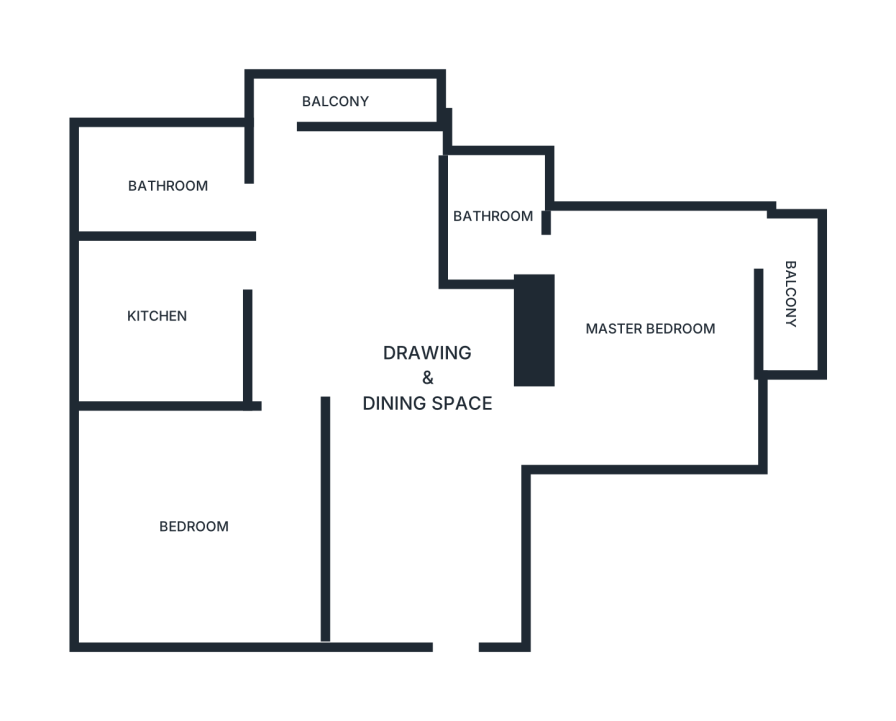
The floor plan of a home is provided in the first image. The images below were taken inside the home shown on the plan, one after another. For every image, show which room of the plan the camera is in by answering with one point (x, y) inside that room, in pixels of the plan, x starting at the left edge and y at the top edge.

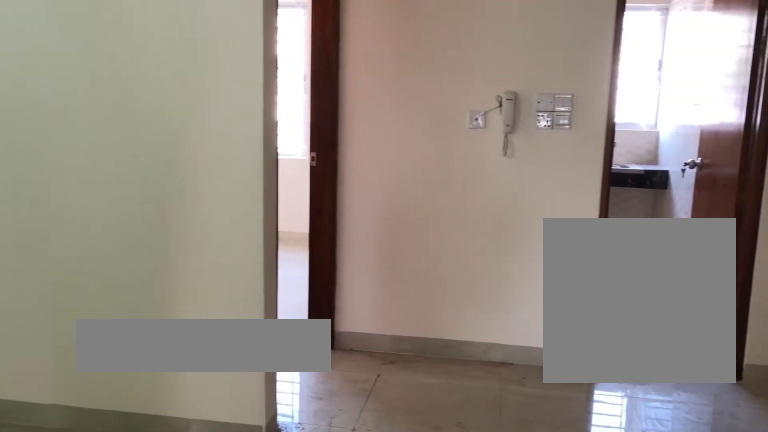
(436, 475)
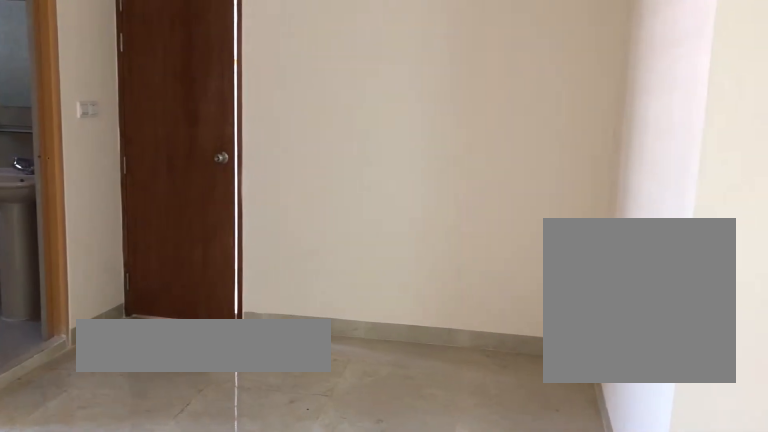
(435, 476)
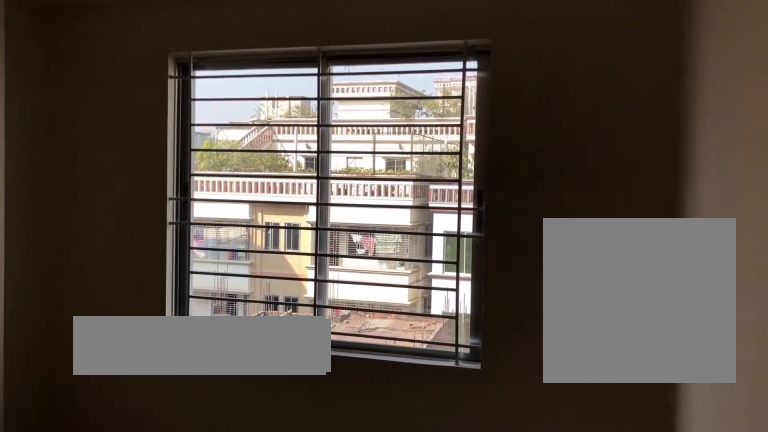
(192, 524)
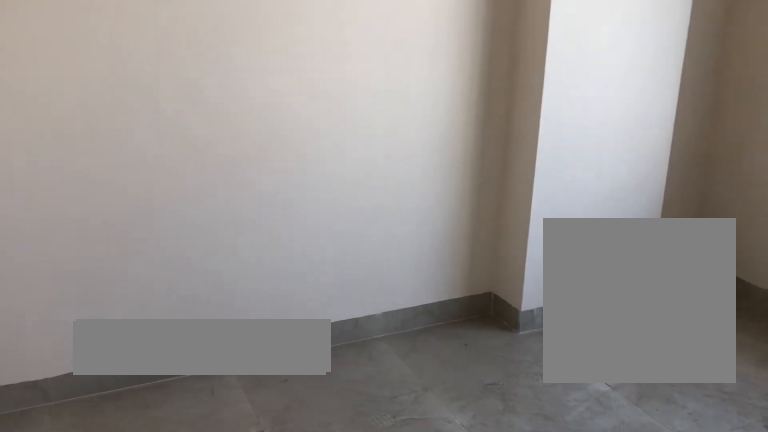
(192, 524)
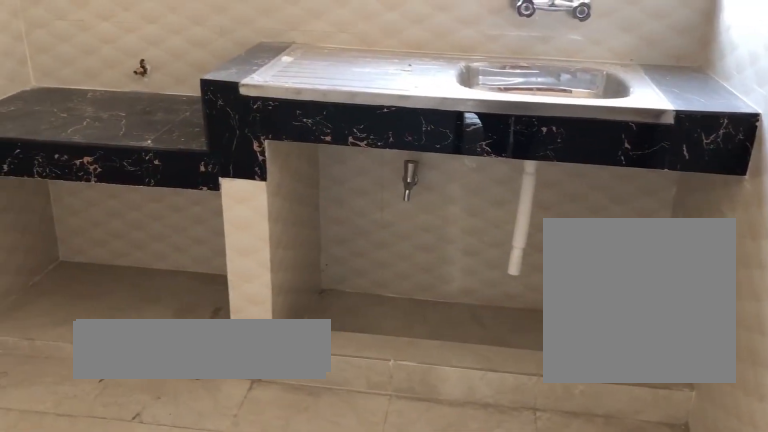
(157, 319)
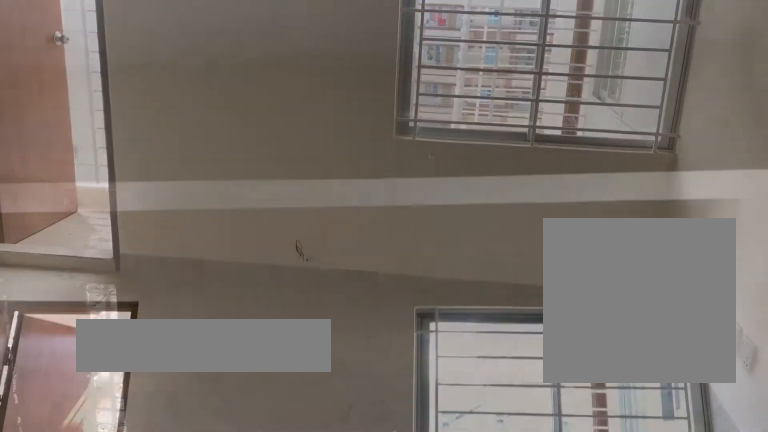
(652, 331)
